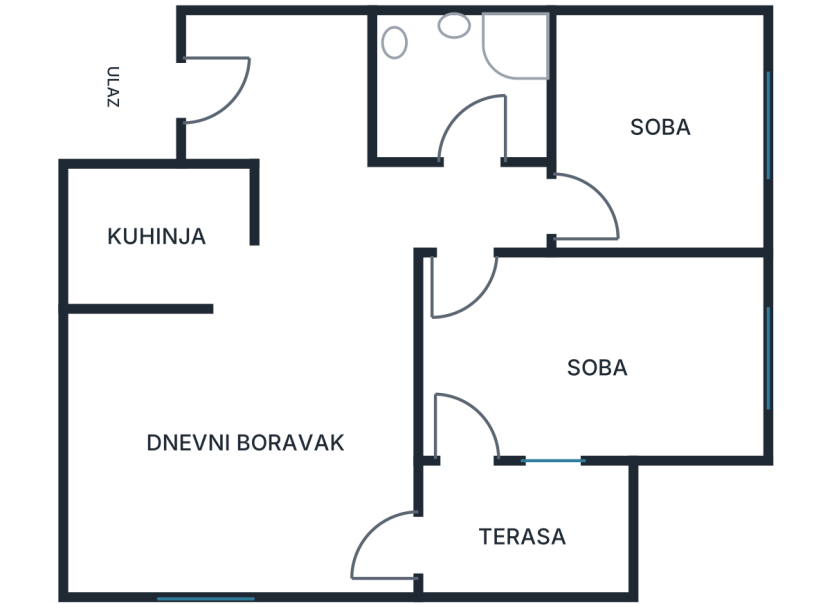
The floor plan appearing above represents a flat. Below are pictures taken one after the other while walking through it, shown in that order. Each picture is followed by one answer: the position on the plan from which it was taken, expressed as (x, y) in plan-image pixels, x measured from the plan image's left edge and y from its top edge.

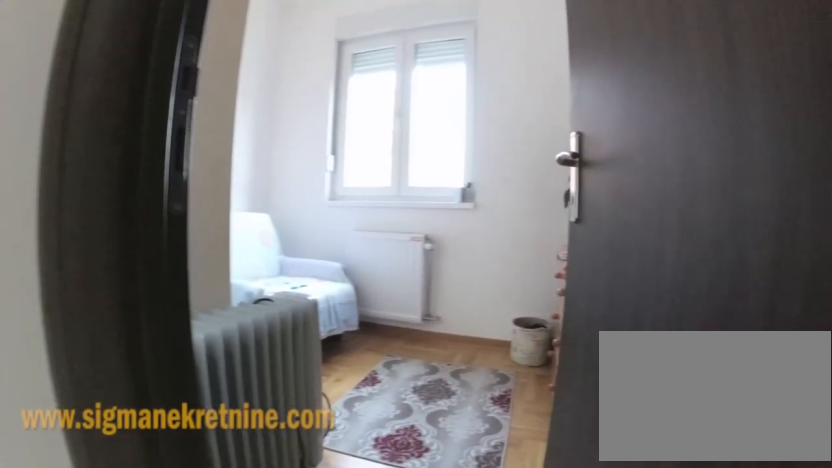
(462, 230)
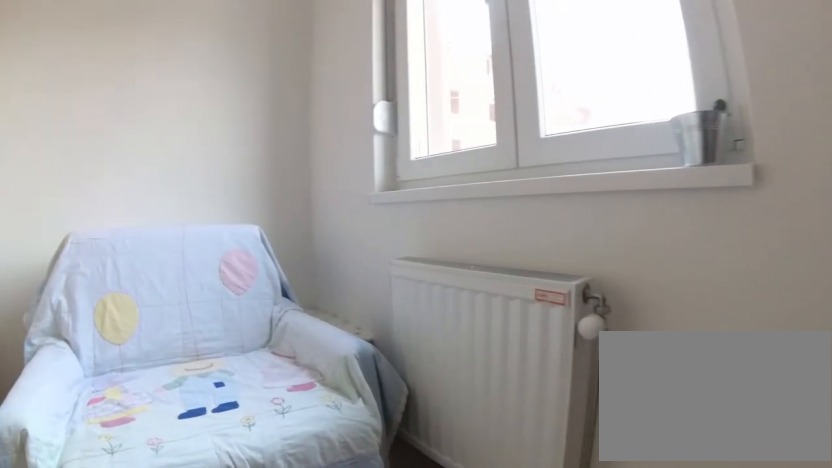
(660, 180)
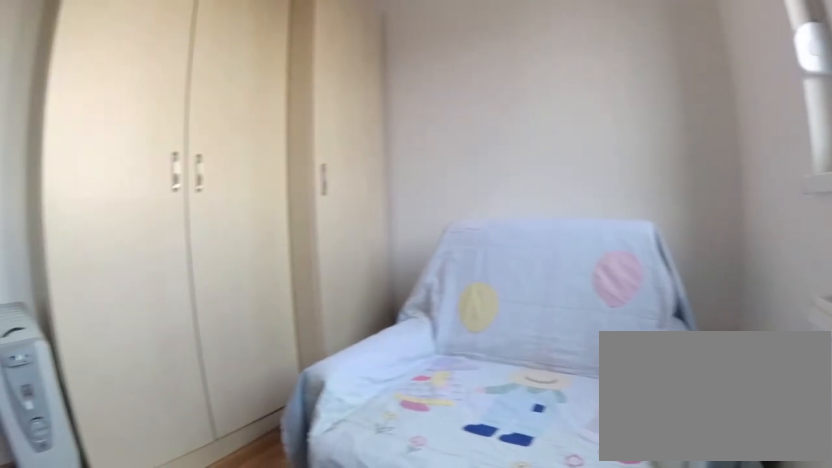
(729, 179)
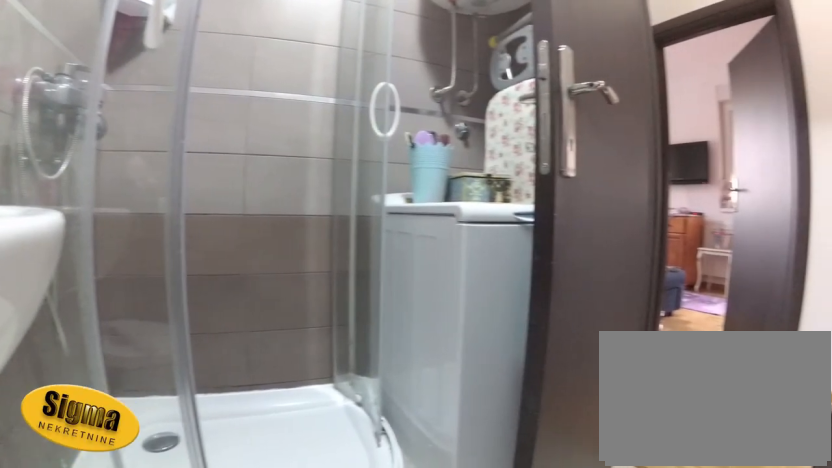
(414, 70)
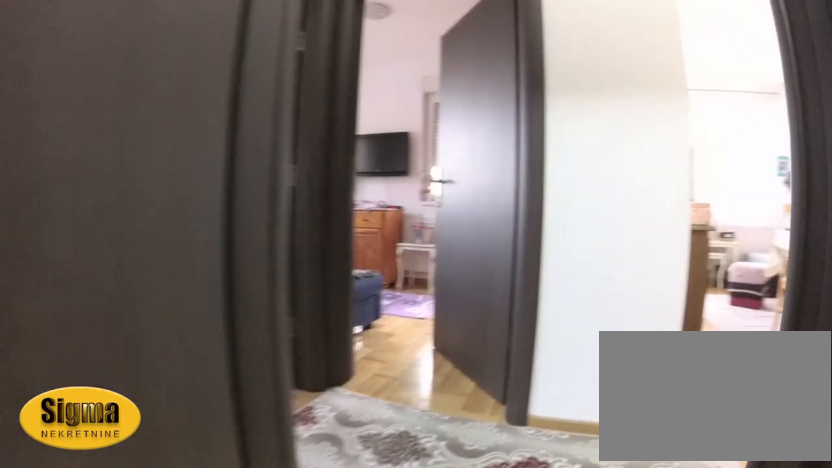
(474, 106)
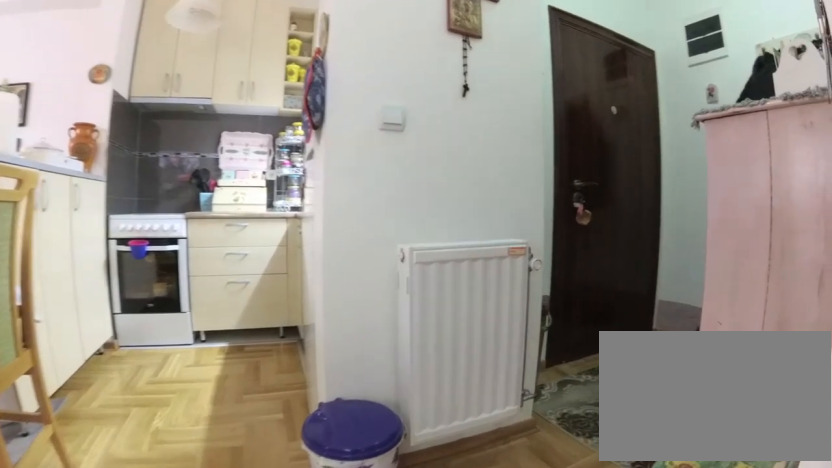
(364, 203)
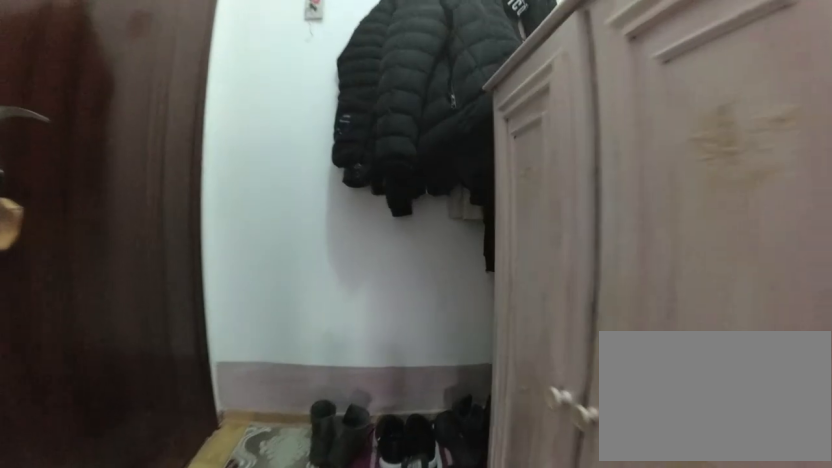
(334, 156)
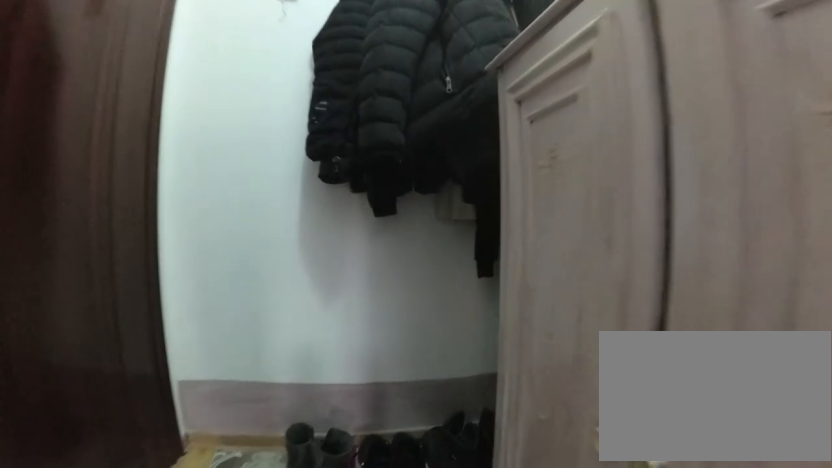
(334, 147)
